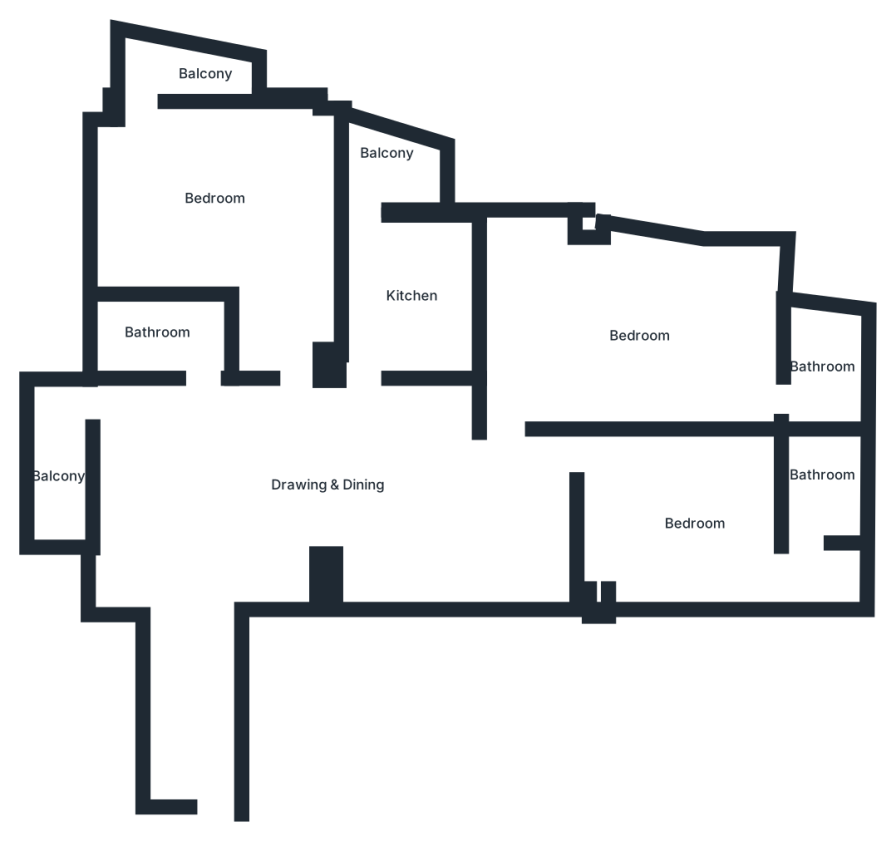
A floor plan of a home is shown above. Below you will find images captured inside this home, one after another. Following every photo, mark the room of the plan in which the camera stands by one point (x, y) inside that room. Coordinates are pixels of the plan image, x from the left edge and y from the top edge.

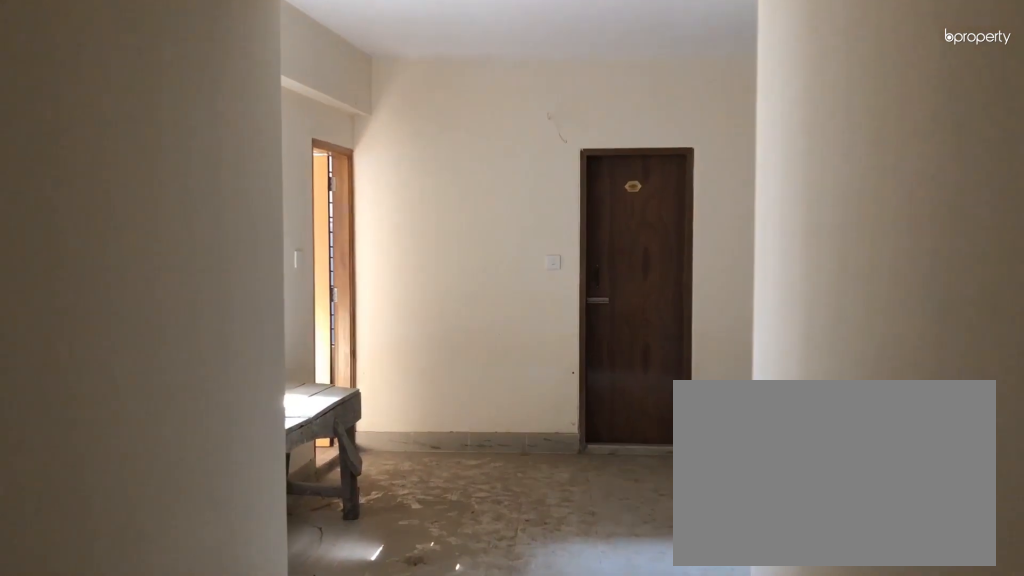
(203, 681)
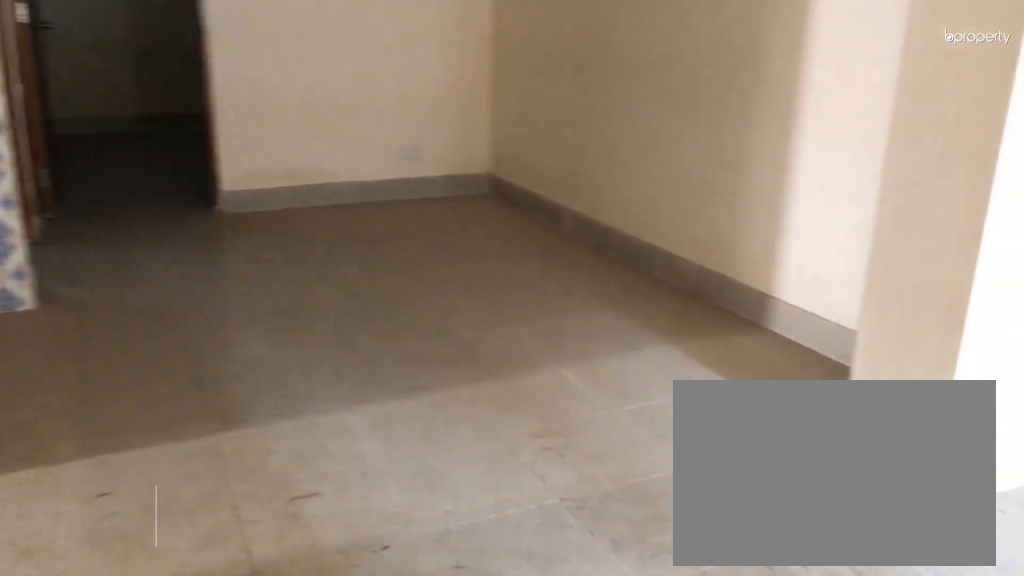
(330, 472)
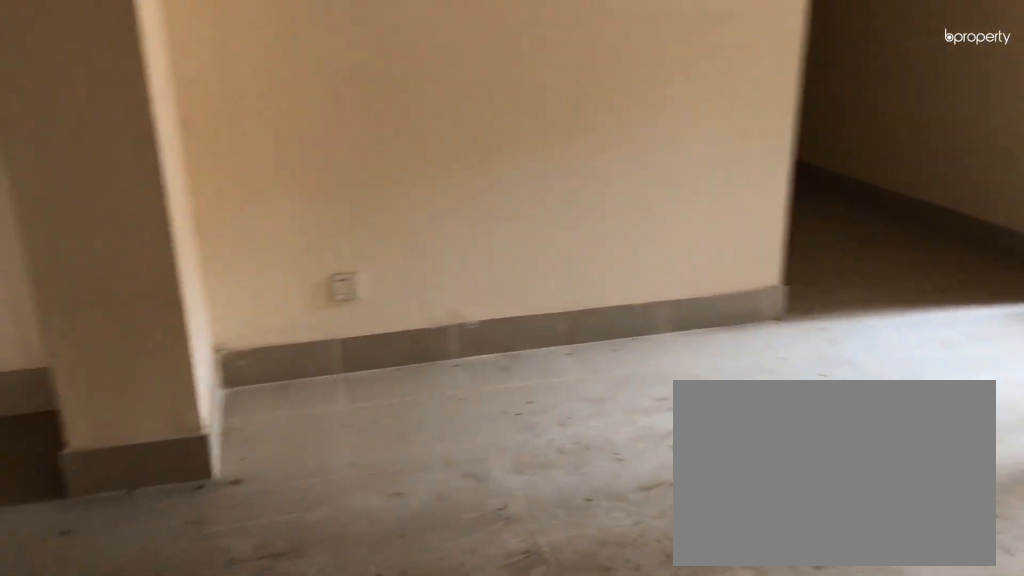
(330, 472)
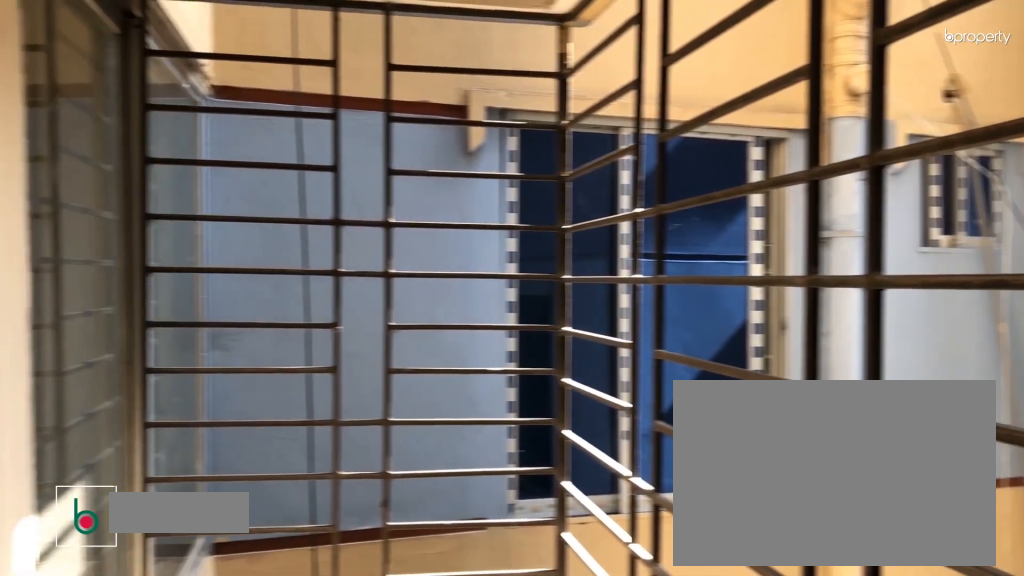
(61, 468)
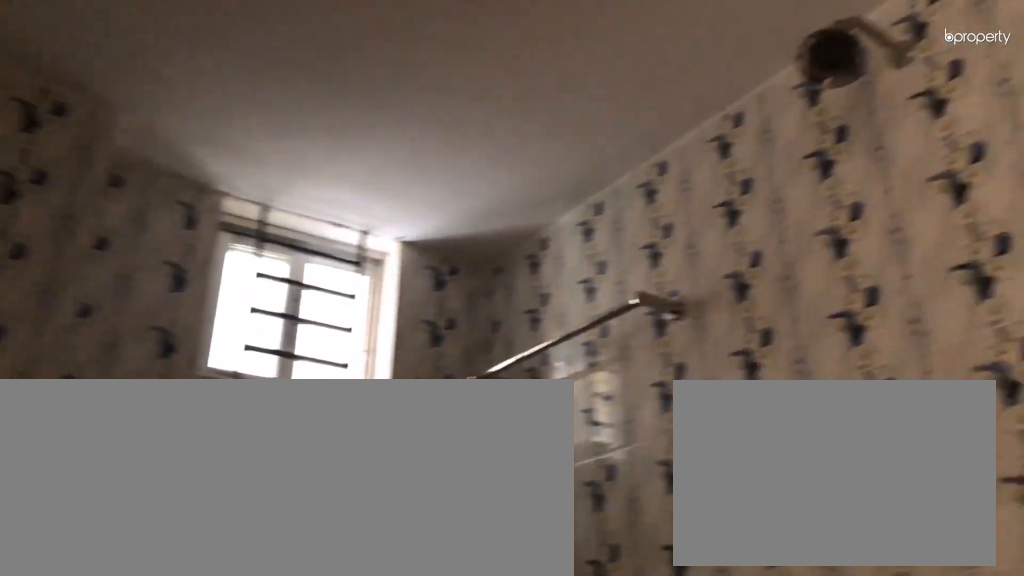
(154, 337)
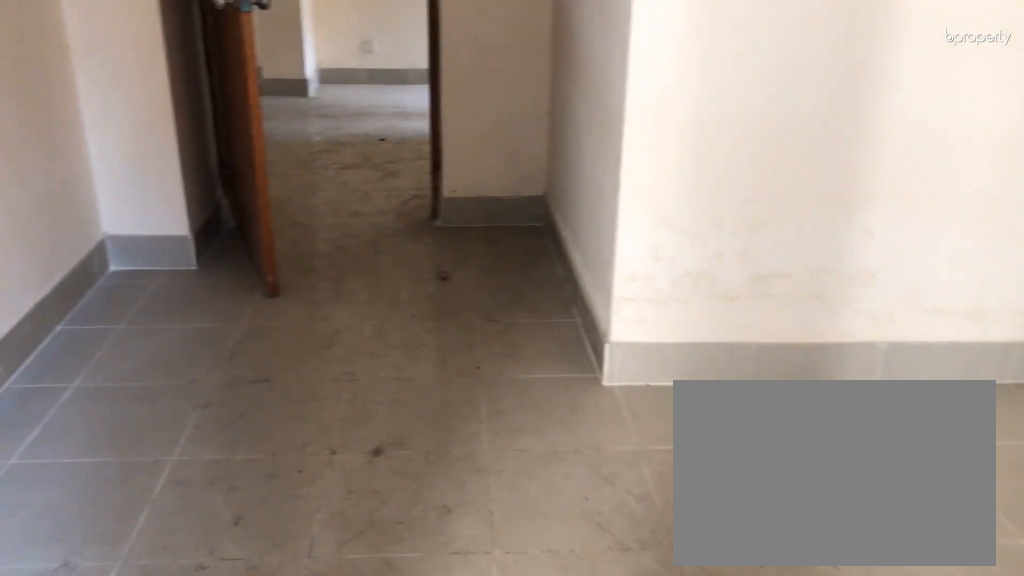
(221, 202)
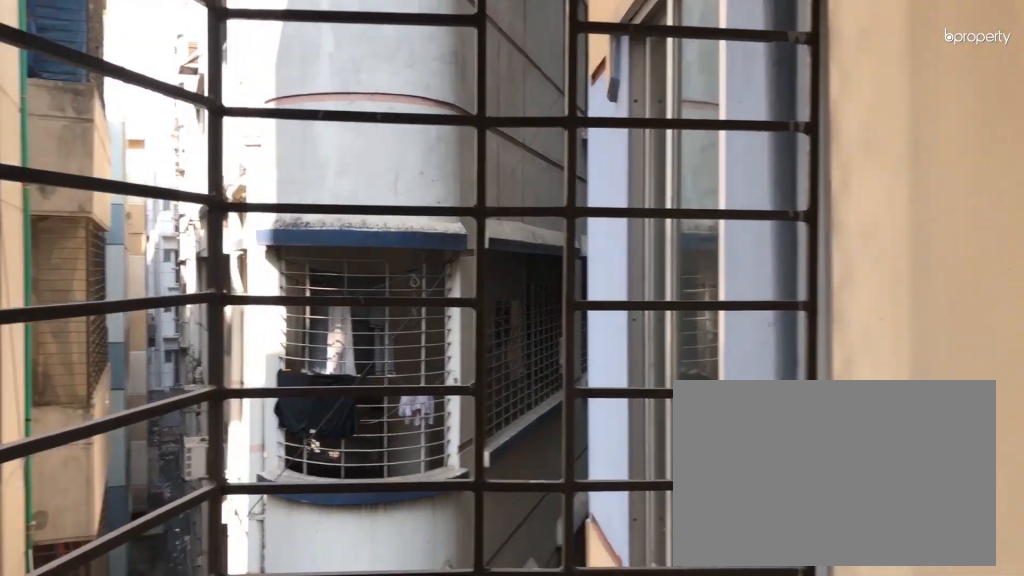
(175, 71)
